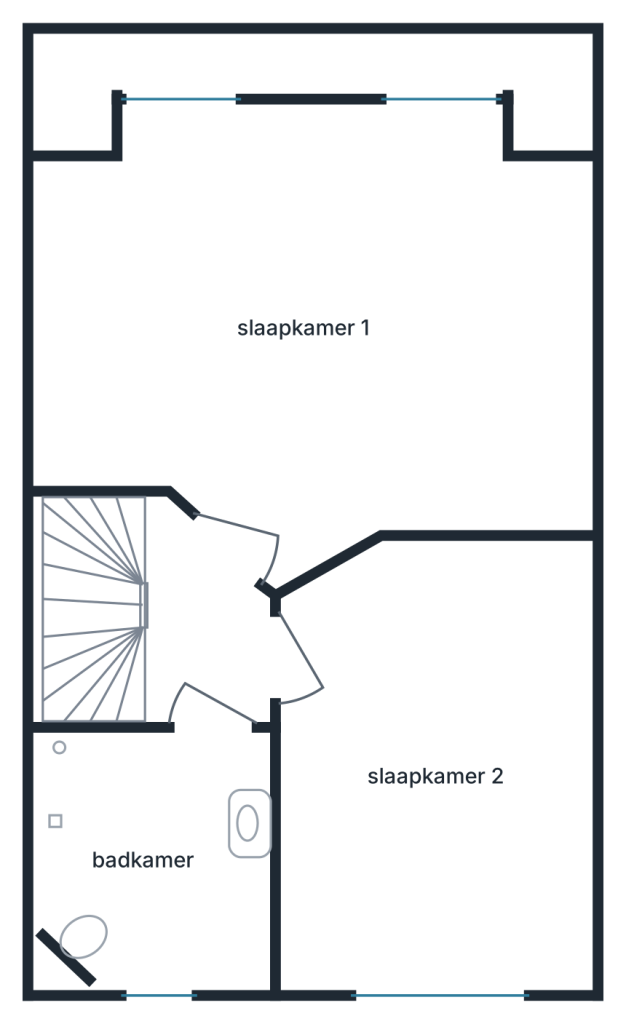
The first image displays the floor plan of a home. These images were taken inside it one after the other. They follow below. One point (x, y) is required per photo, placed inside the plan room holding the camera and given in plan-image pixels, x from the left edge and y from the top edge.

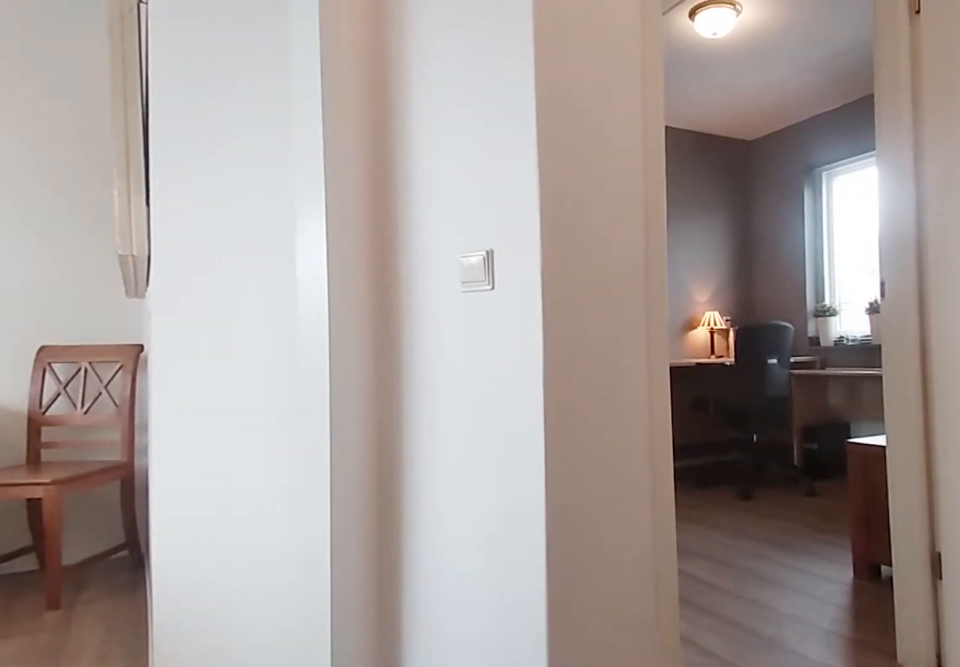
(201, 629)
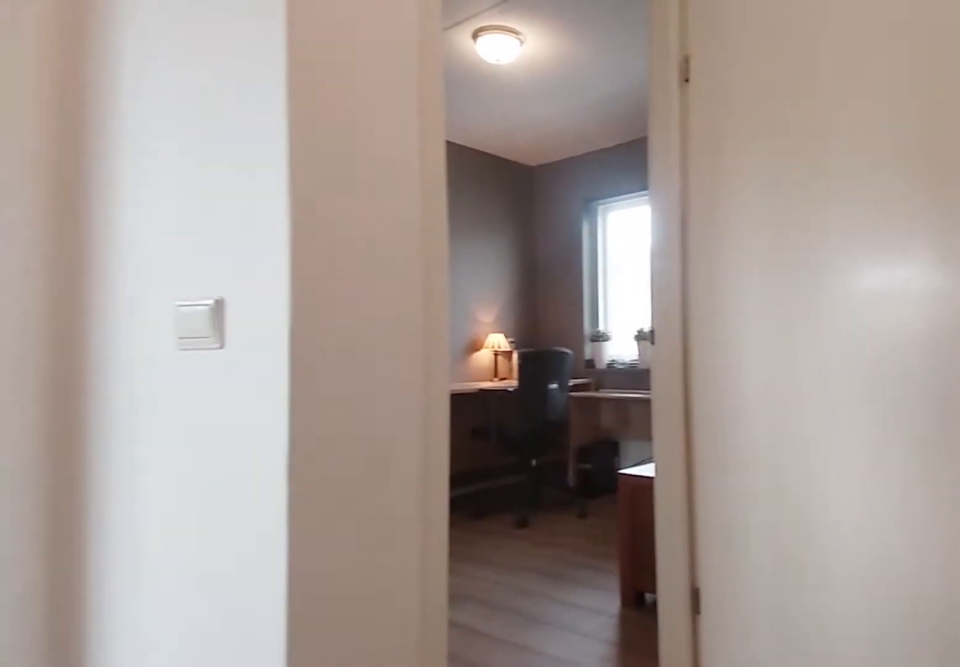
(201, 629)
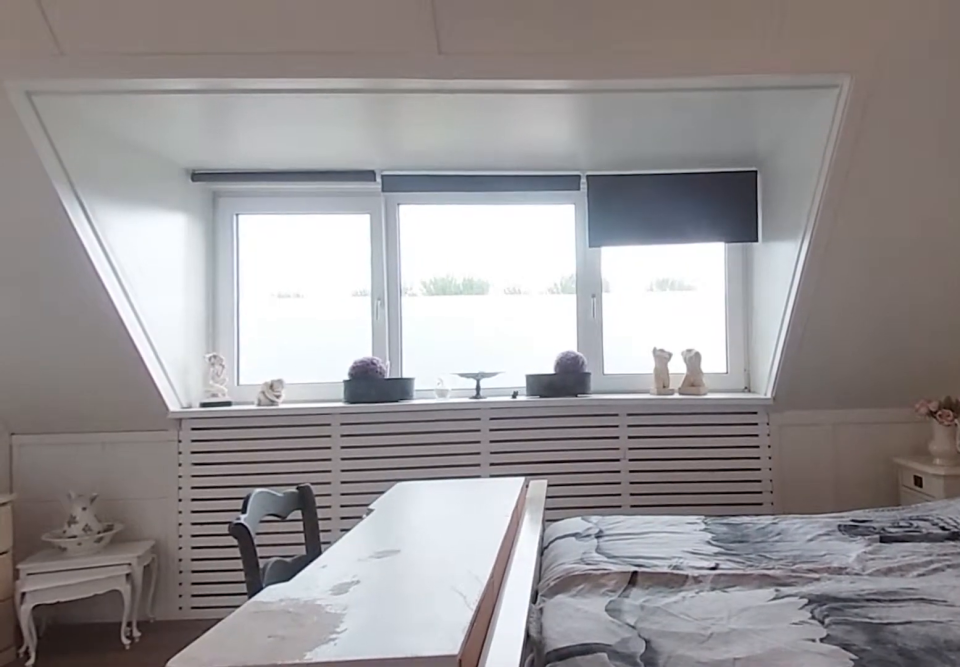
(319, 323)
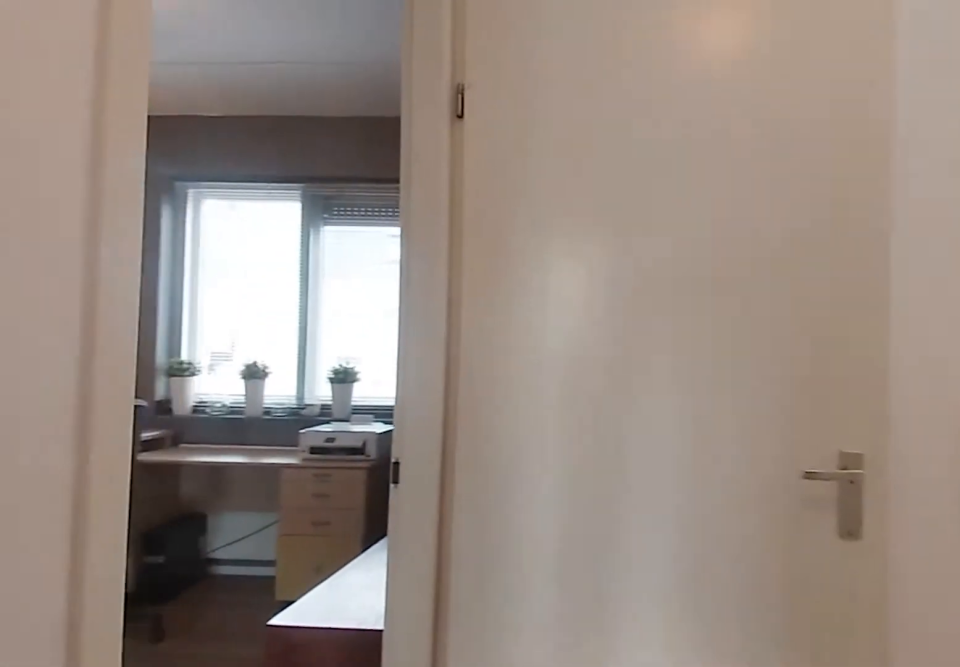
(201, 629)
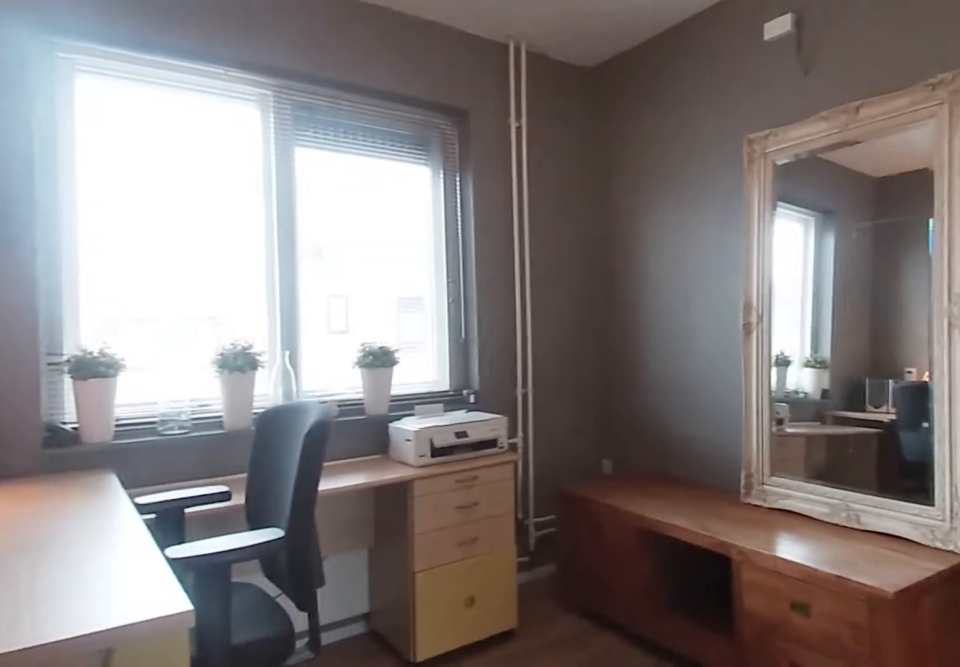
(437, 767)
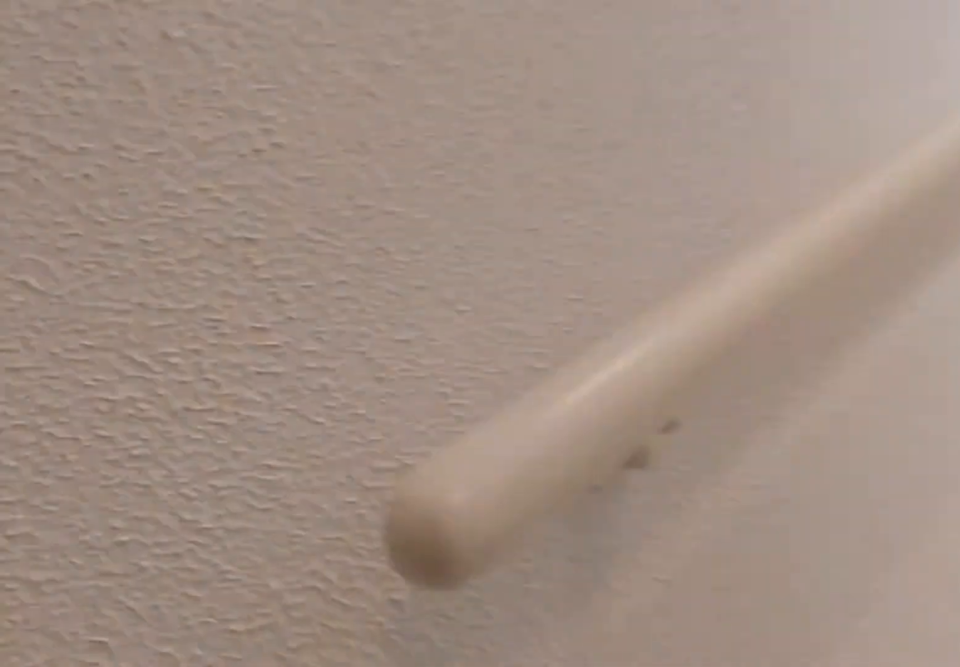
(201, 629)
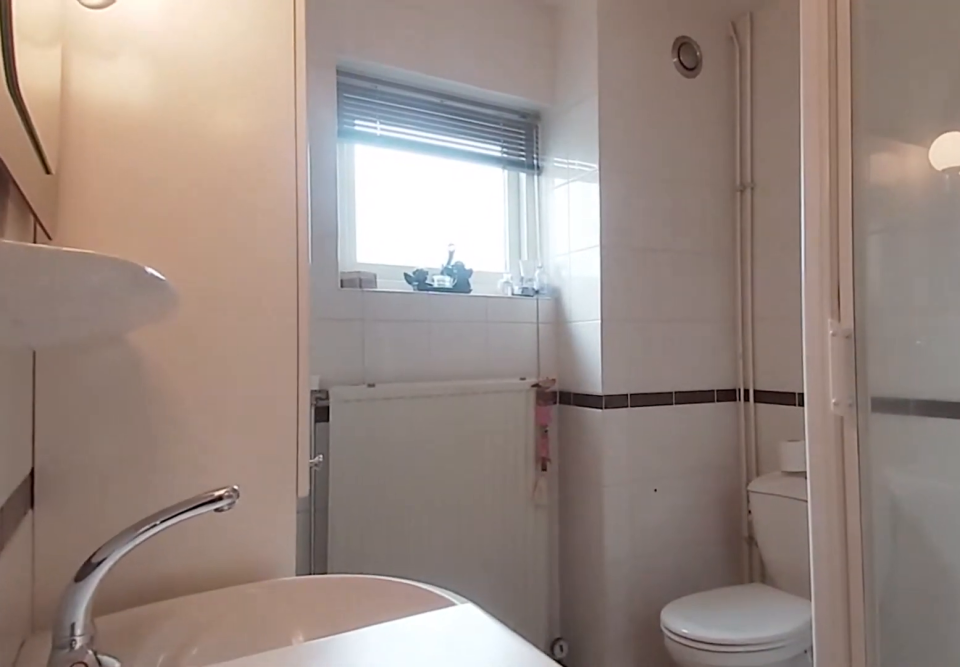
(156, 855)
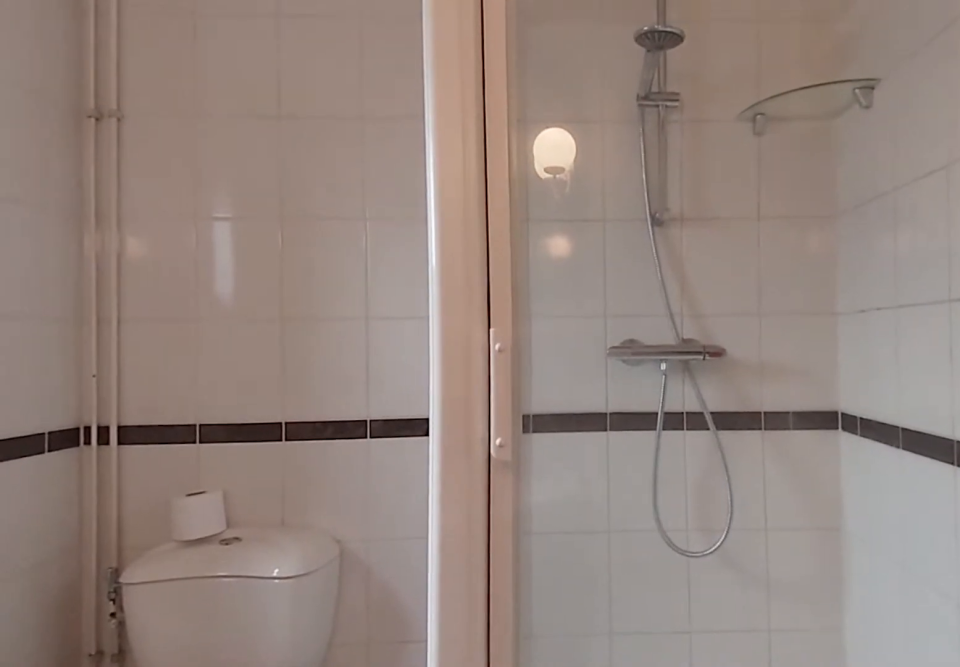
(156, 855)
